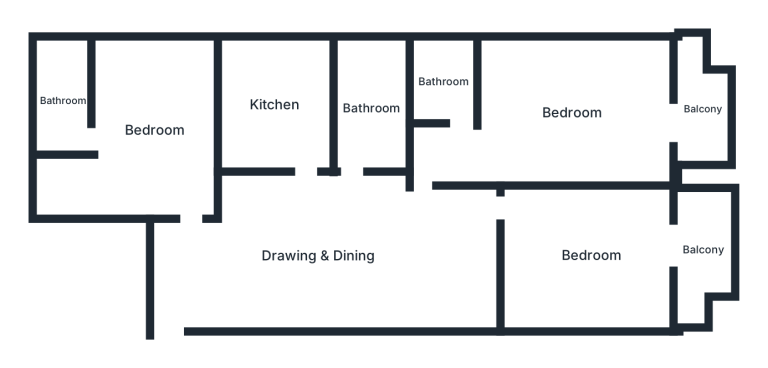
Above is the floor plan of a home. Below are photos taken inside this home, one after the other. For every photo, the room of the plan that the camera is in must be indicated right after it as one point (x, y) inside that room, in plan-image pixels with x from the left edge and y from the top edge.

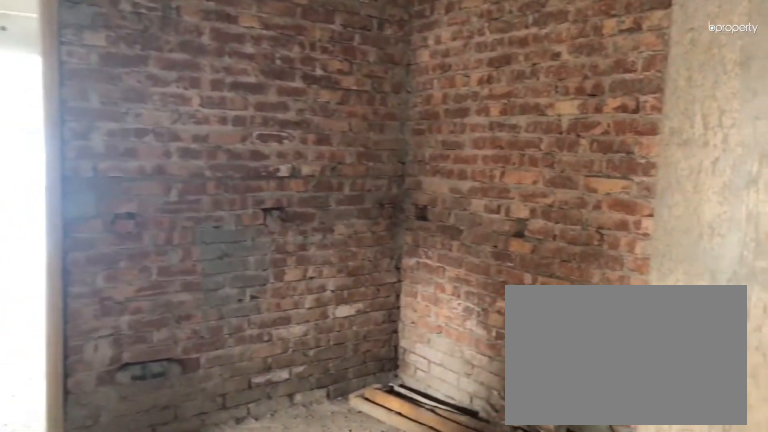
(316, 256)
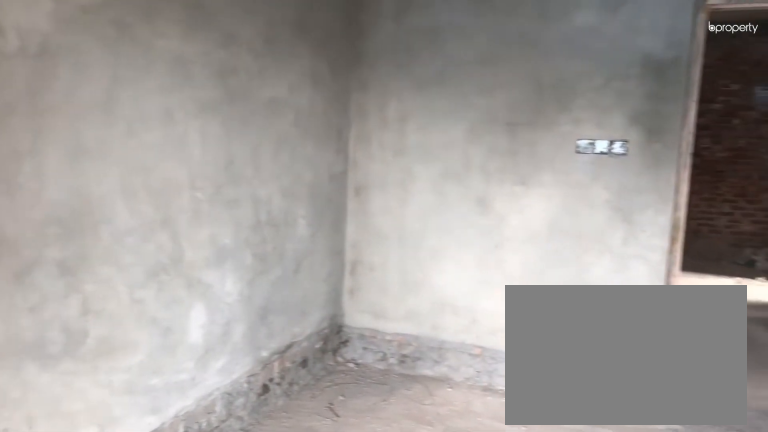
(591, 256)
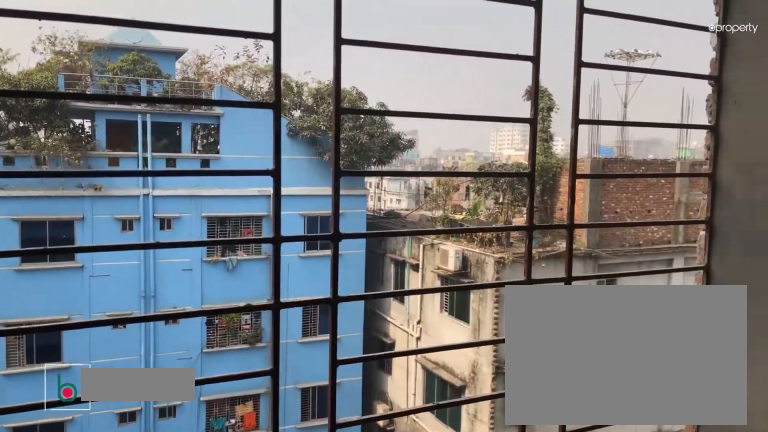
(702, 248)
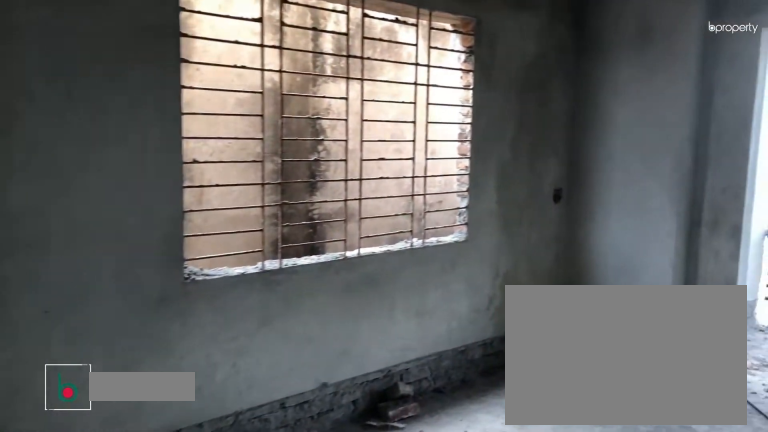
(571, 111)
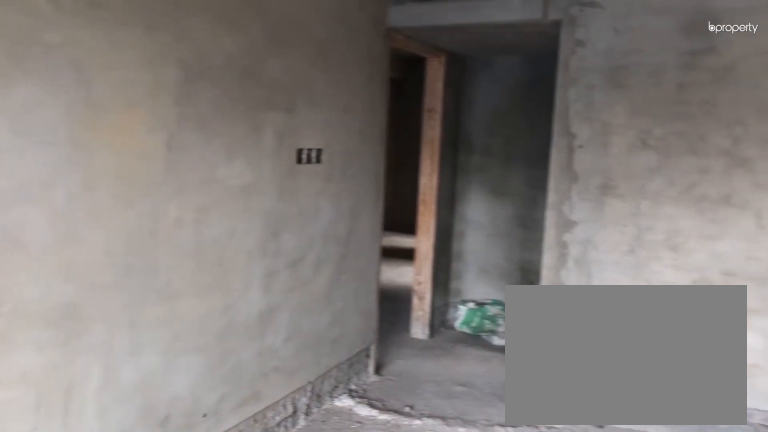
(571, 111)
